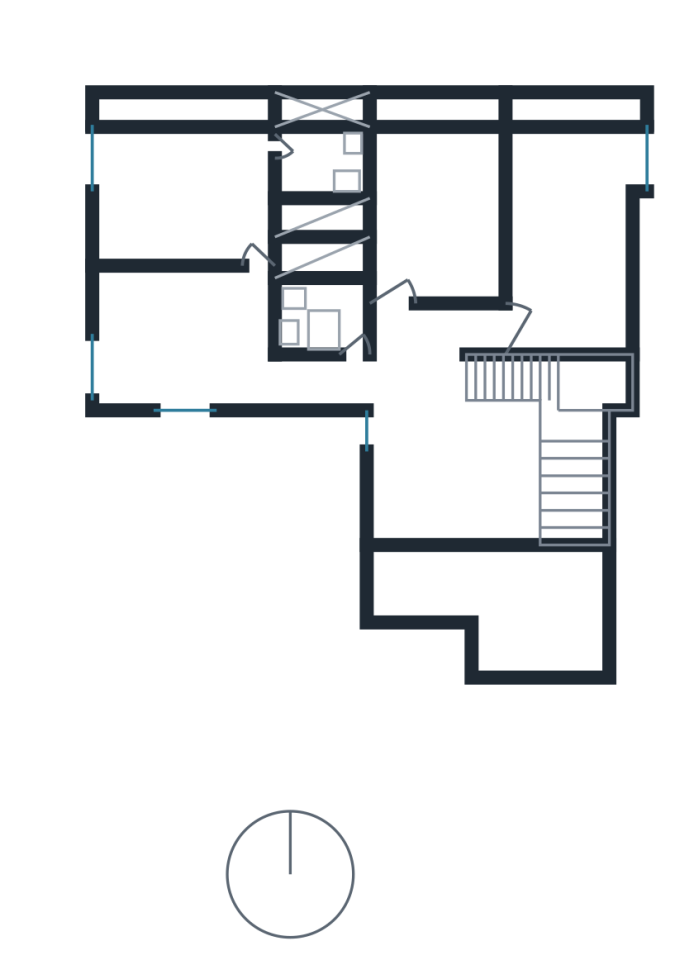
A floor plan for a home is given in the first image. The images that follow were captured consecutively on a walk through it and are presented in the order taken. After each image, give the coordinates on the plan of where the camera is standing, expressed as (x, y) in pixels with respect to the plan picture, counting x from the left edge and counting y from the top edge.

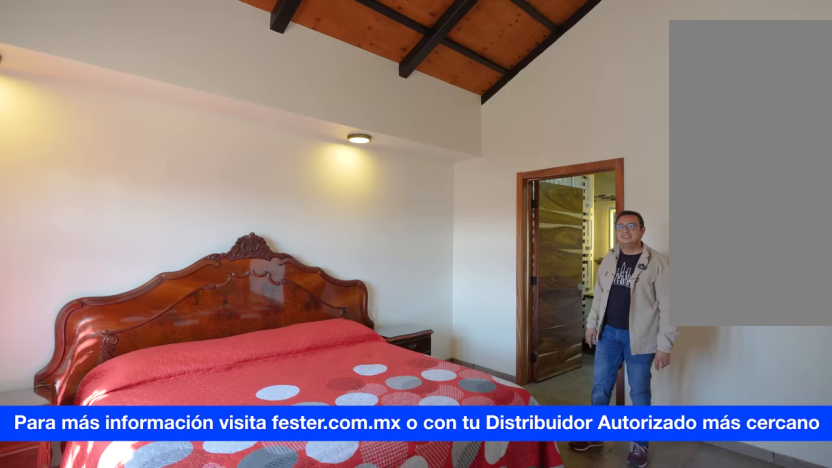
(188, 236)
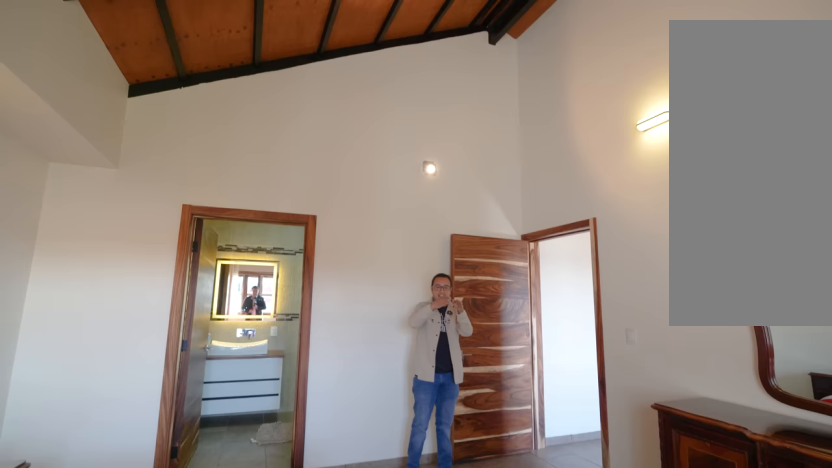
(125, 219)
